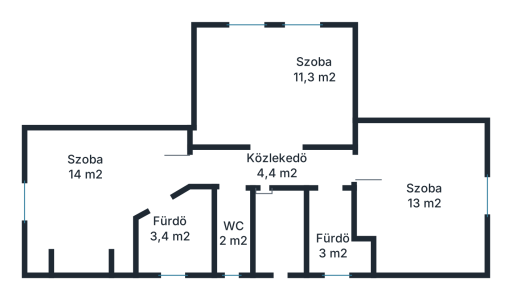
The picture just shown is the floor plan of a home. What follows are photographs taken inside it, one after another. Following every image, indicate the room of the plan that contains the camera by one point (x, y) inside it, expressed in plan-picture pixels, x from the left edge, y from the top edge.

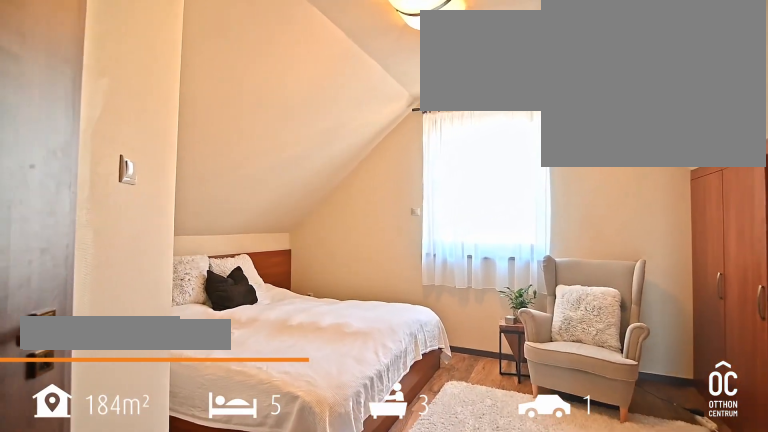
(86, 197)
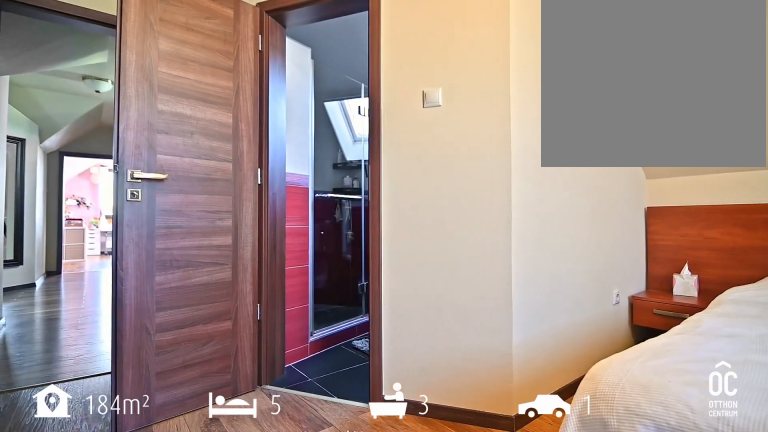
(86, 197)
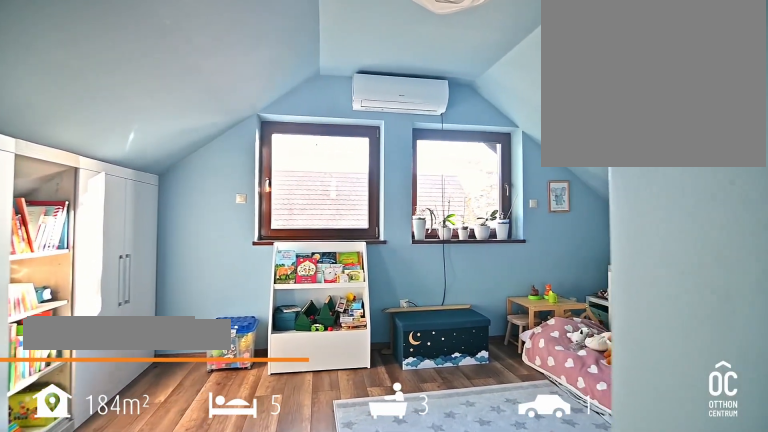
(275, 84)
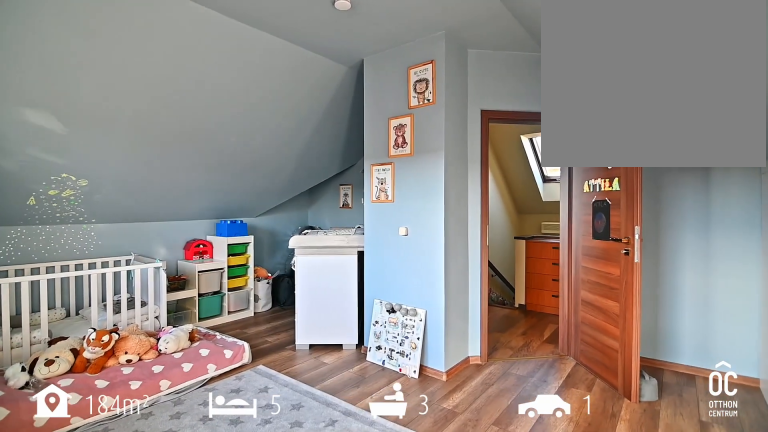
(275, 84)
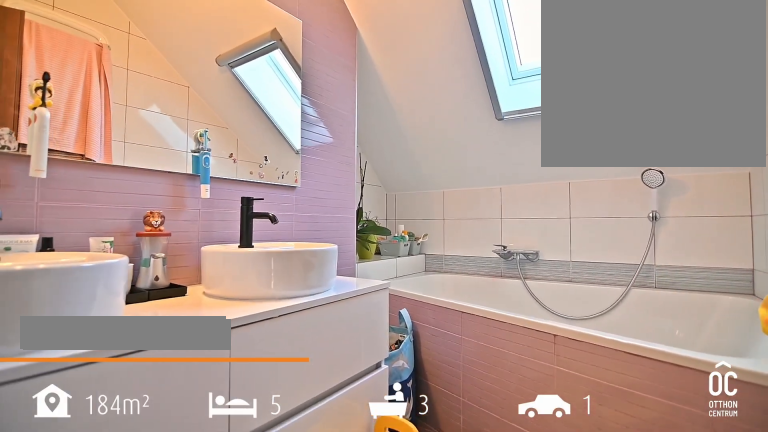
(332, 236)
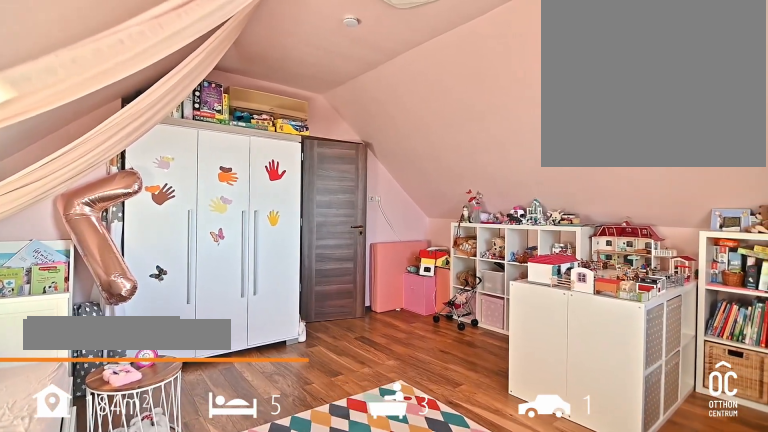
(425, 197)
